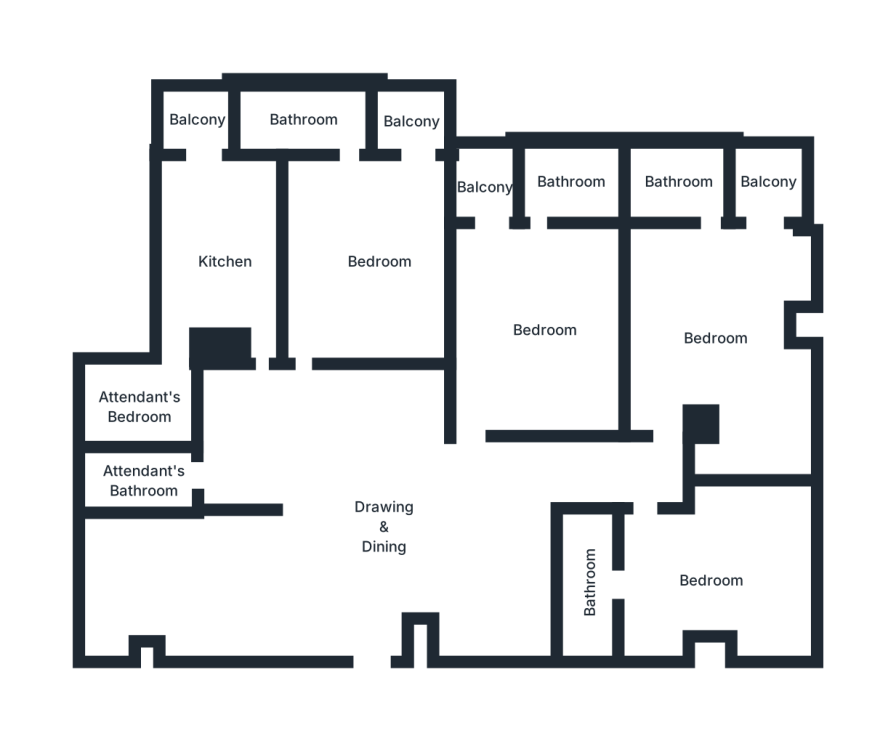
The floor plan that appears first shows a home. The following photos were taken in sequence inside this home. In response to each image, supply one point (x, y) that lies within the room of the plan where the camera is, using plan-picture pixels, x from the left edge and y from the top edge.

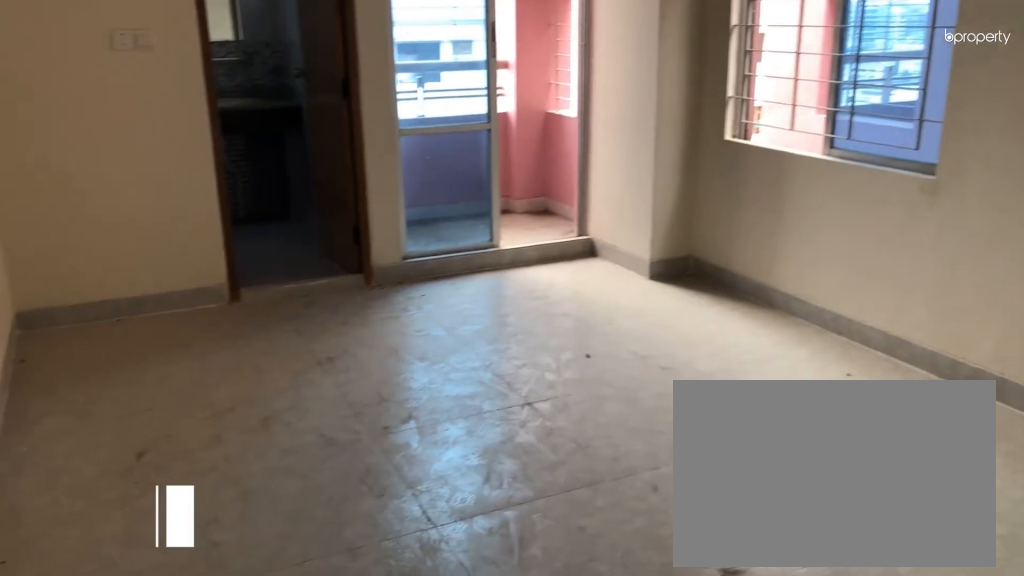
(377, 266)
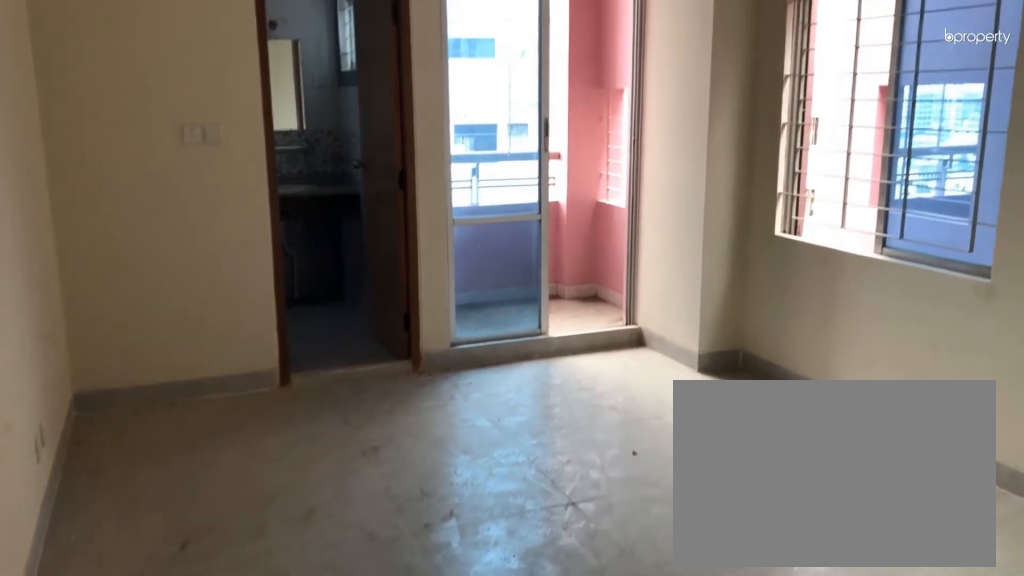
(377, 266)
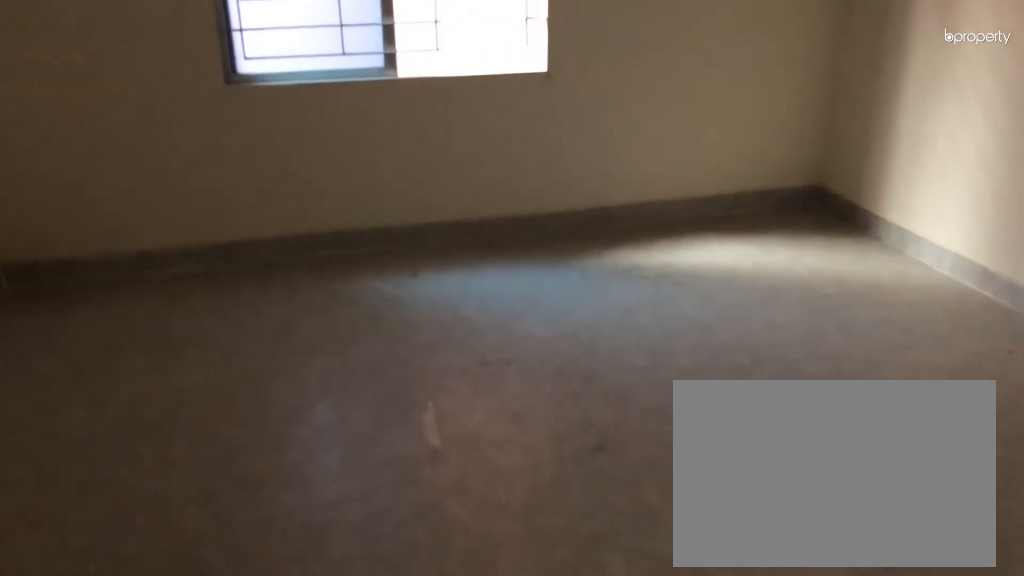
(709, 583)
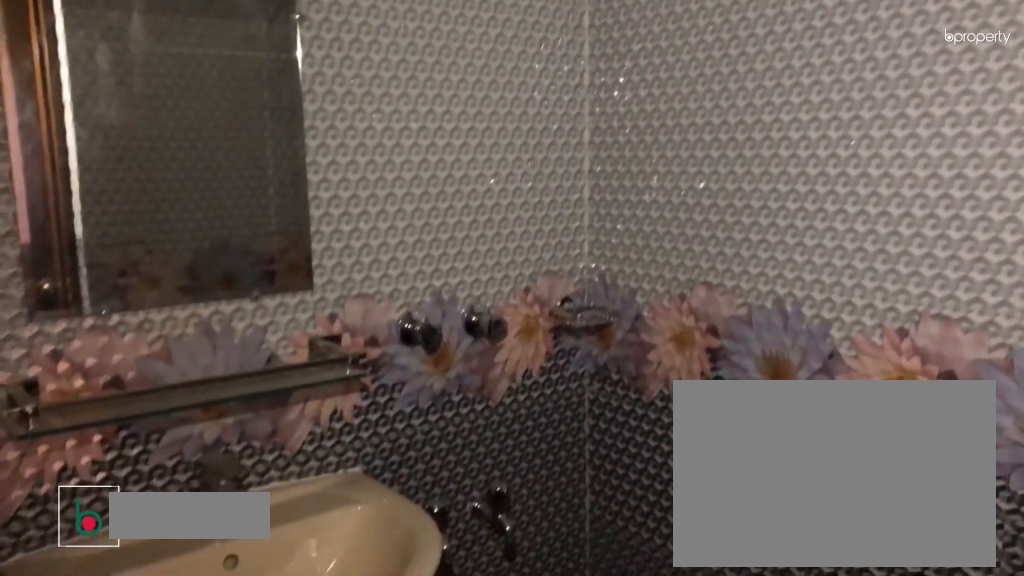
(590, 583)
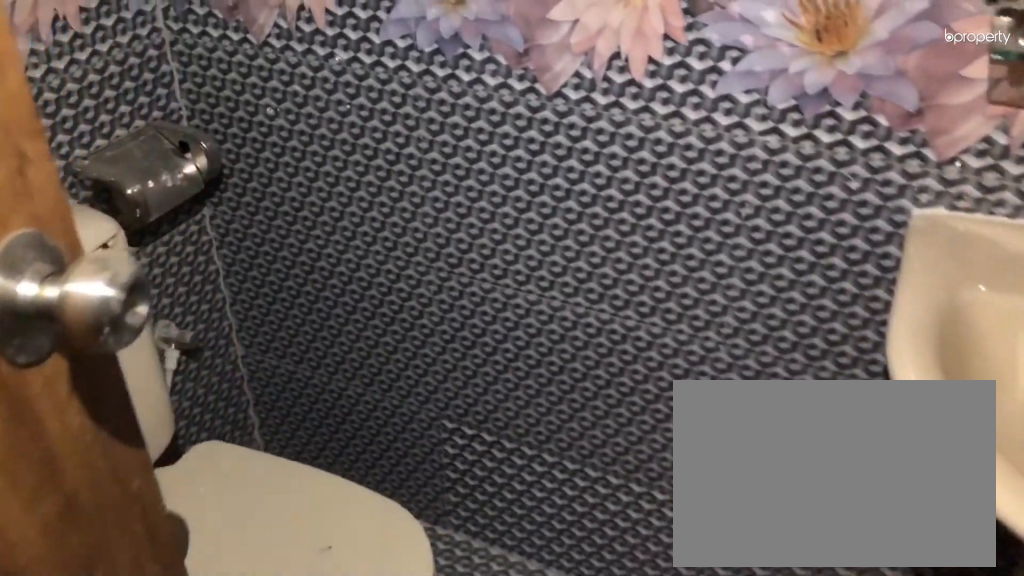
(590, 583)
